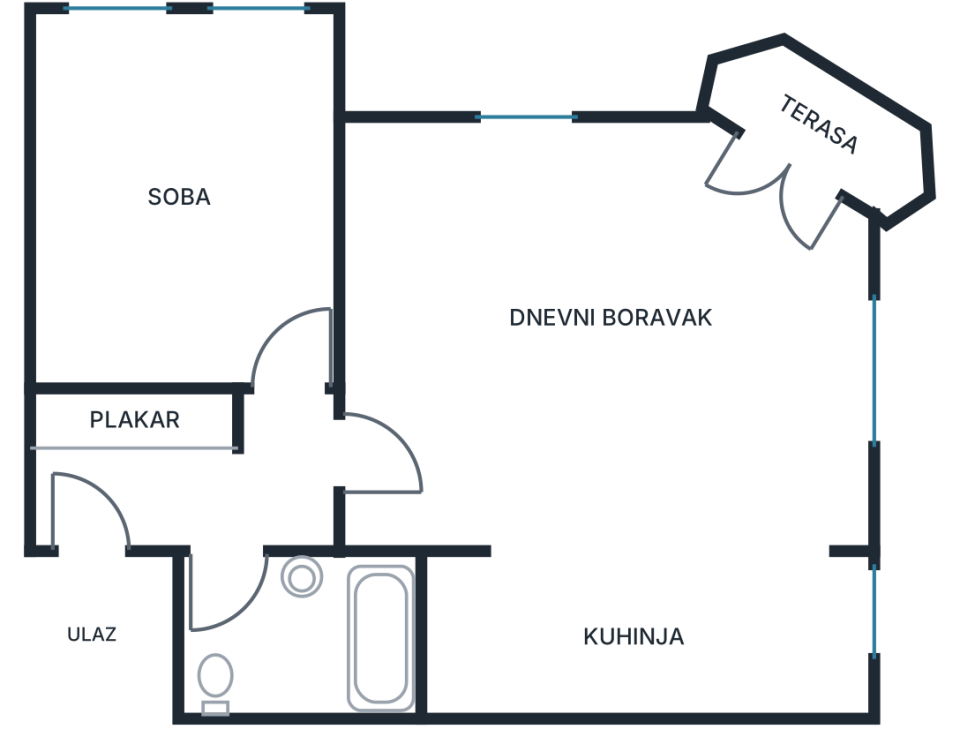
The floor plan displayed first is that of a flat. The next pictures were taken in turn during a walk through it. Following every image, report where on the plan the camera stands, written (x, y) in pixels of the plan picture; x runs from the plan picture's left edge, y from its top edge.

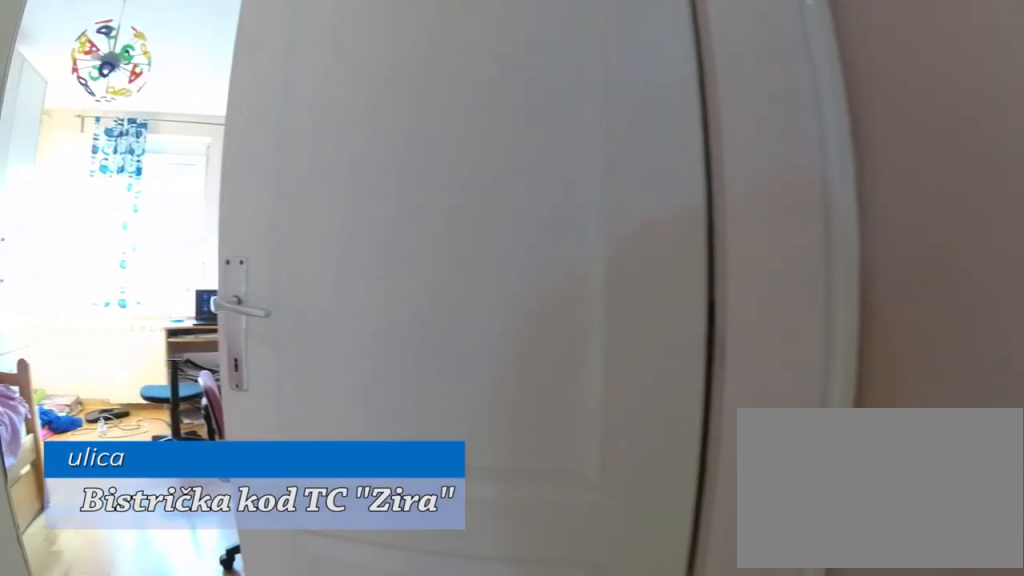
(271, 464)
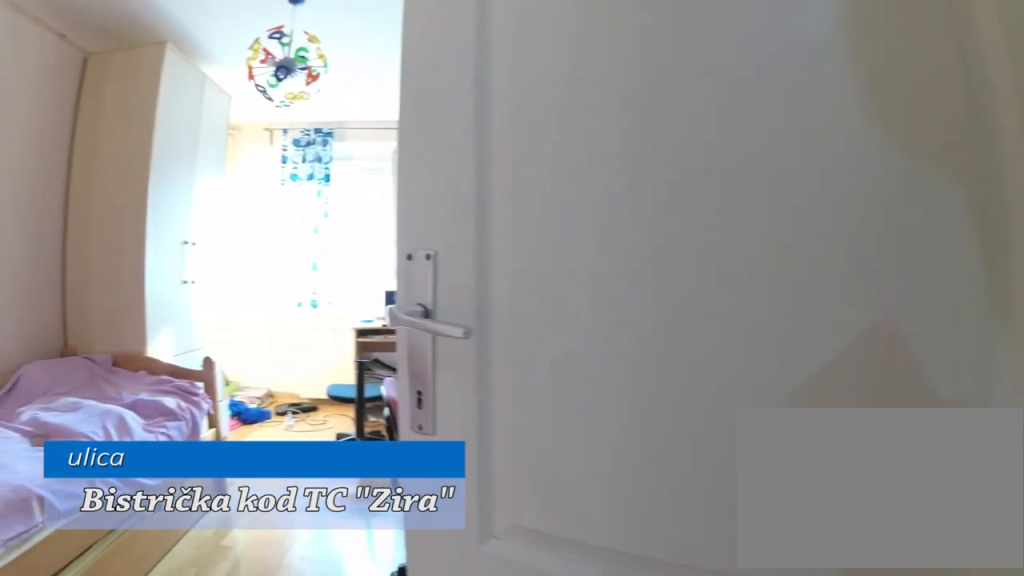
(276, 450)
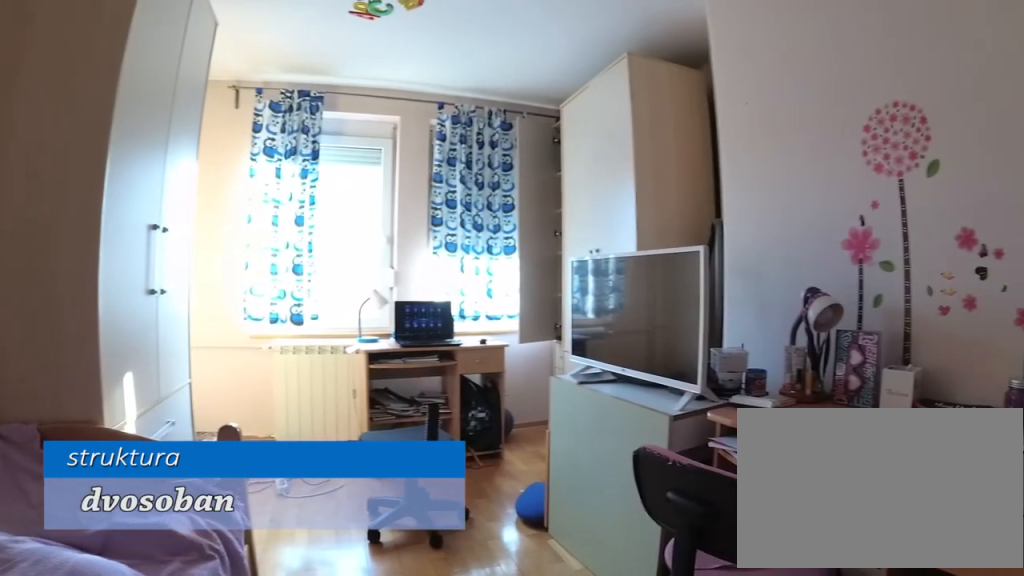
(155, 283)
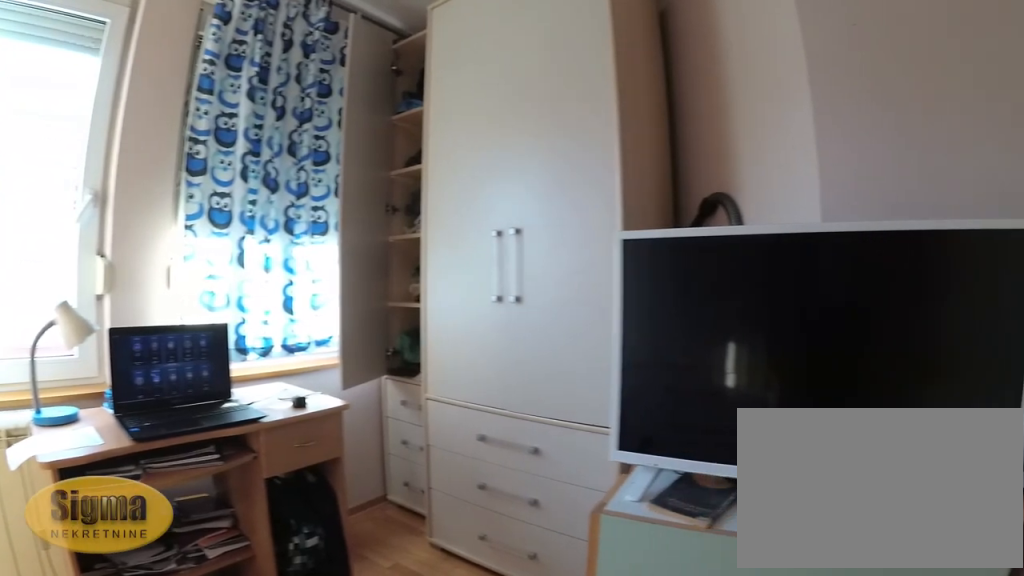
(150, 201)
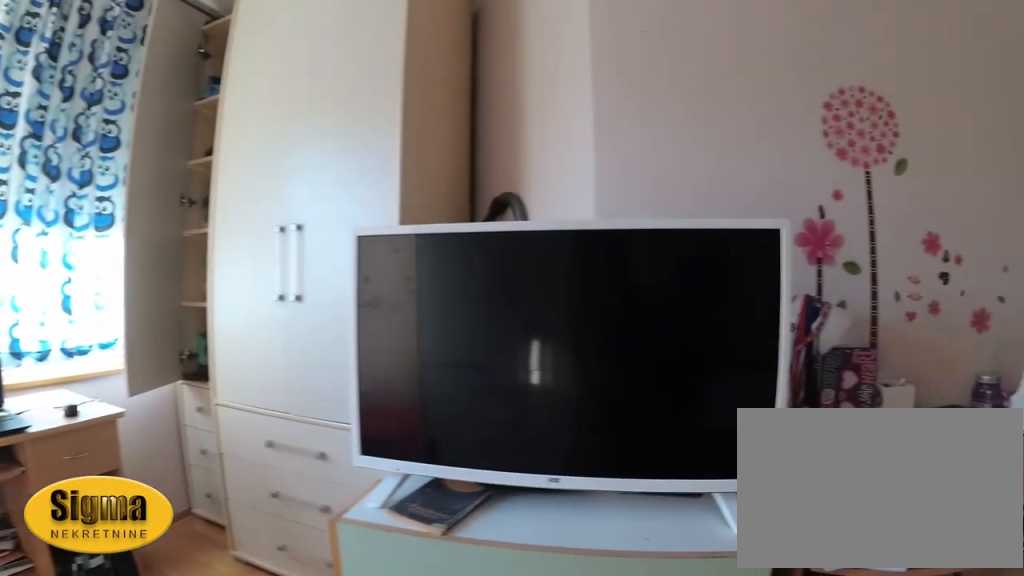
(147, 193)
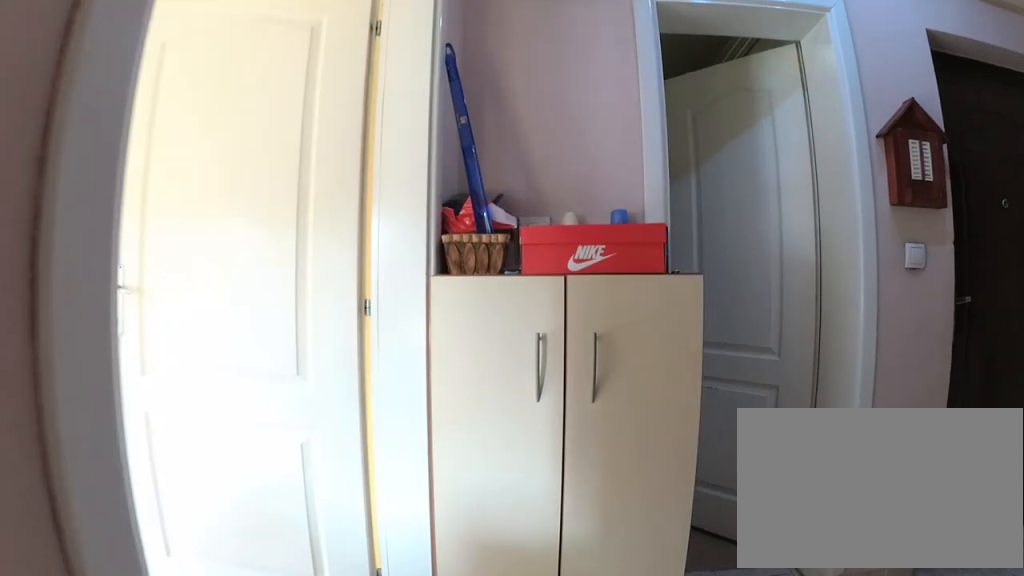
(273, 343)
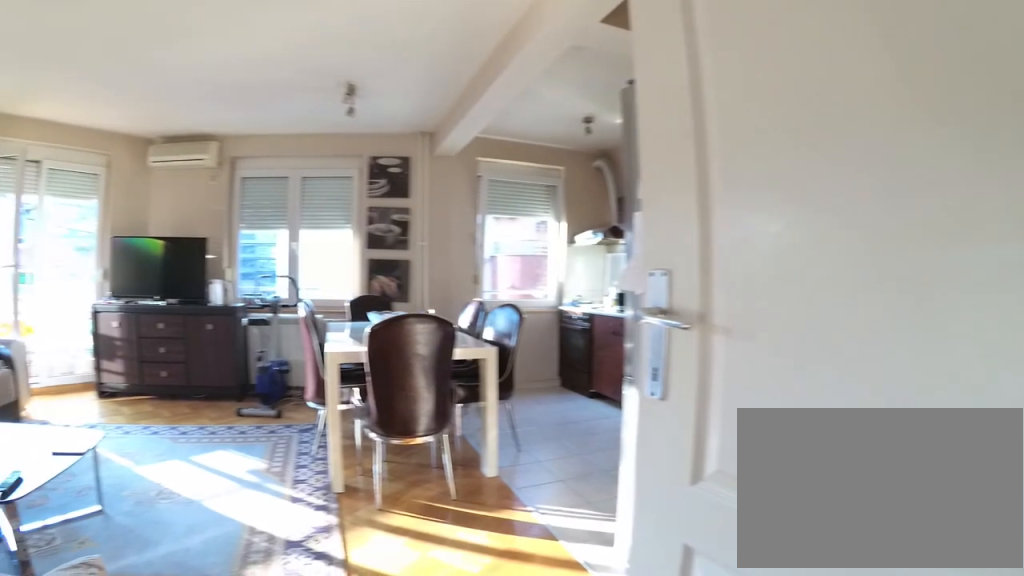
(307, 441)
